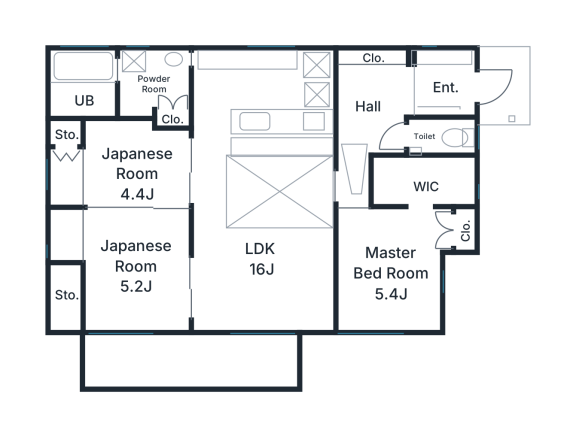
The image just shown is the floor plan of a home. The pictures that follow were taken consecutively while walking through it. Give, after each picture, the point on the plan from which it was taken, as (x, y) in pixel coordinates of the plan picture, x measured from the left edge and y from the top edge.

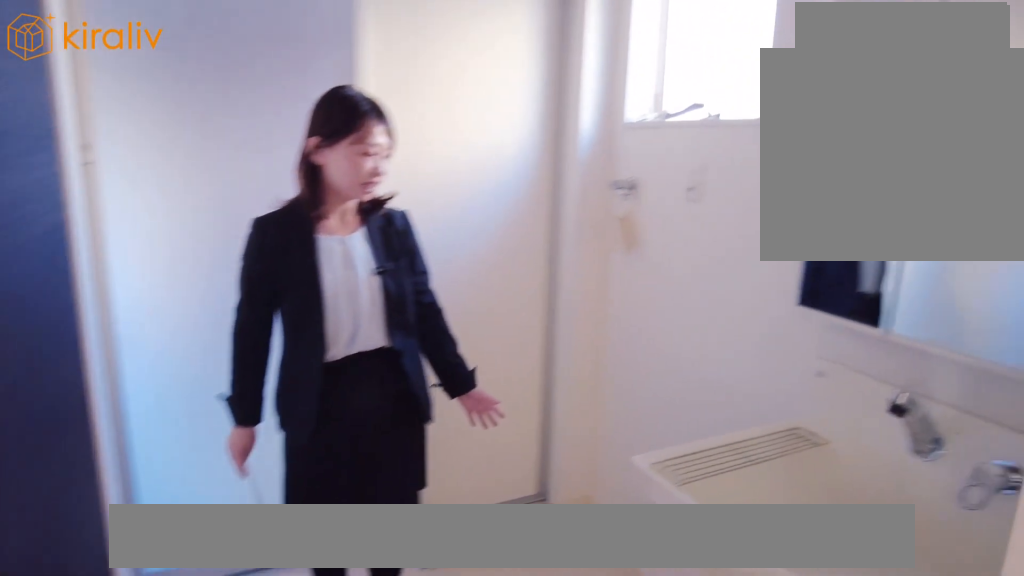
(157, 101)
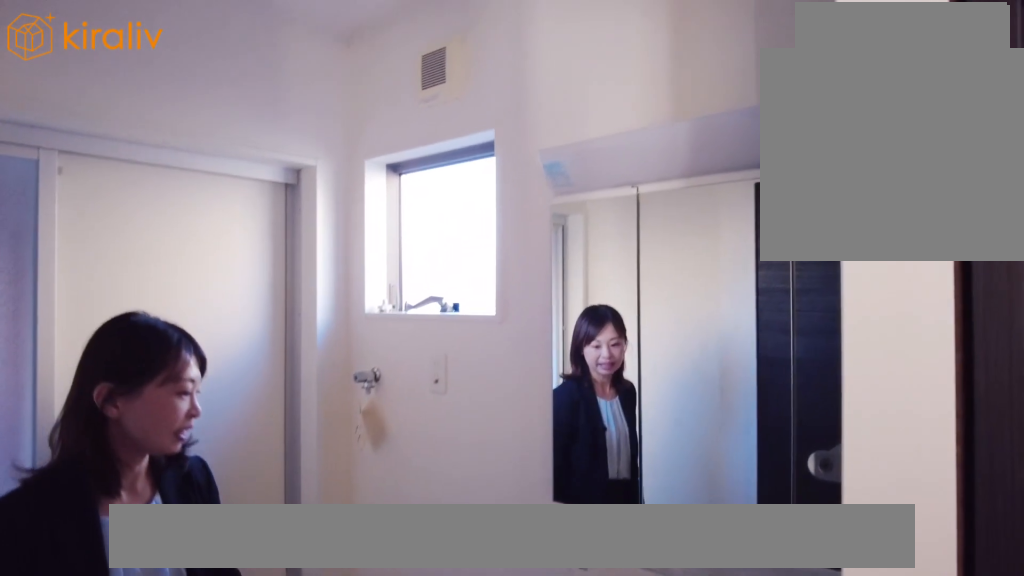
(157, 98)
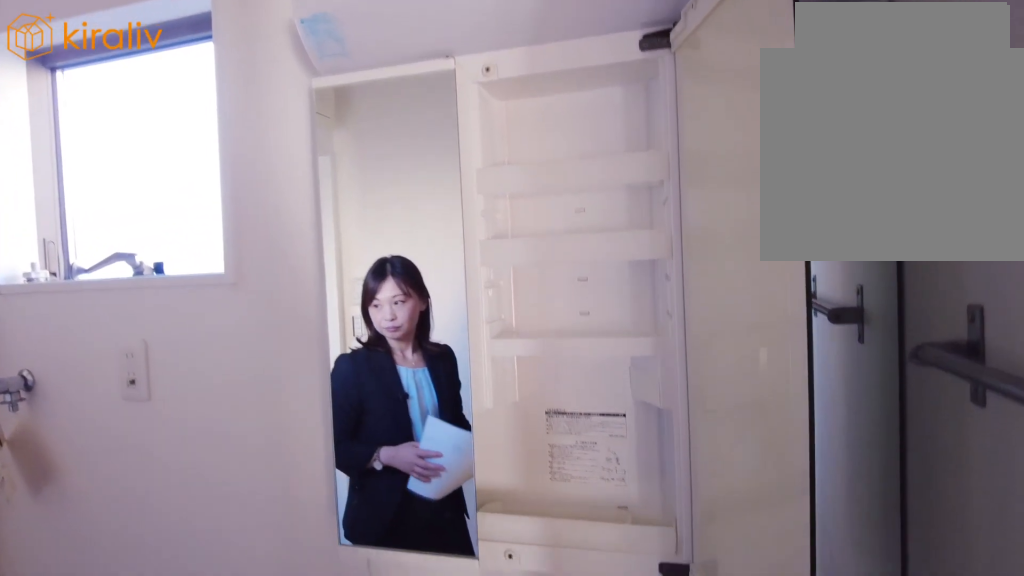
(139, 98)
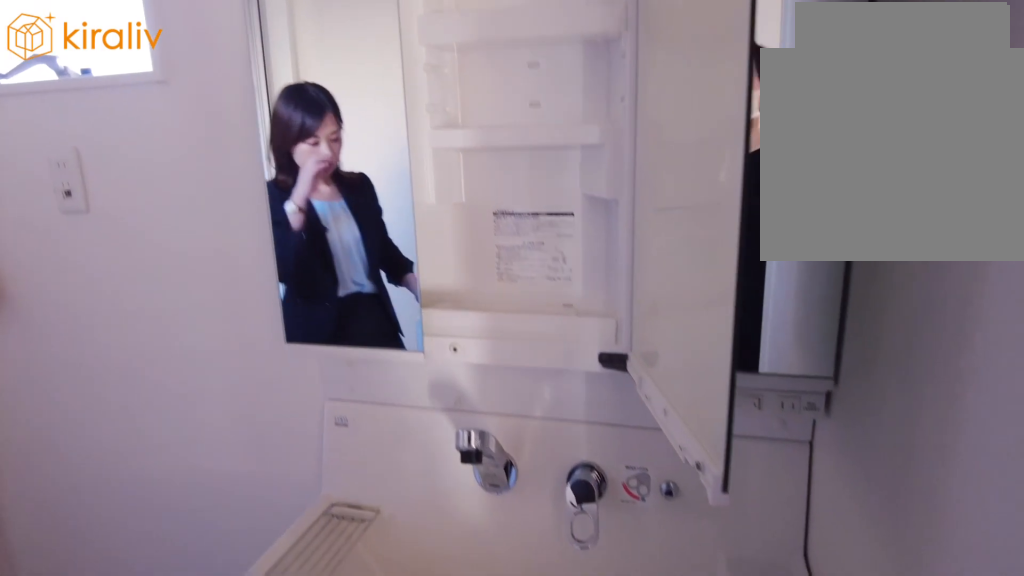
(138, 99)
